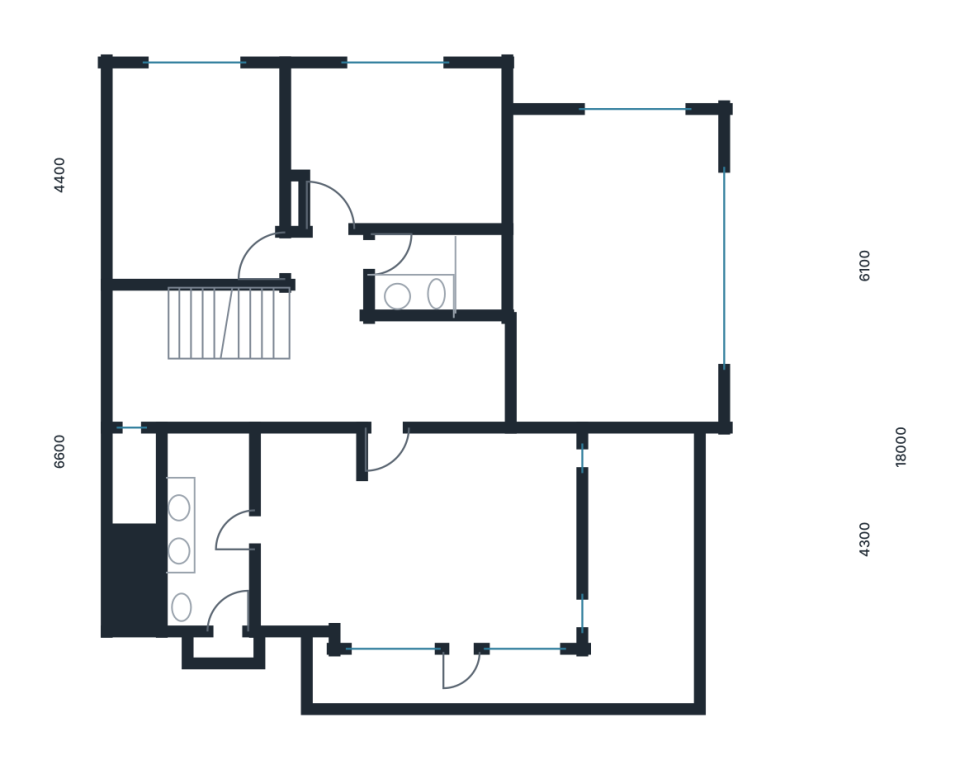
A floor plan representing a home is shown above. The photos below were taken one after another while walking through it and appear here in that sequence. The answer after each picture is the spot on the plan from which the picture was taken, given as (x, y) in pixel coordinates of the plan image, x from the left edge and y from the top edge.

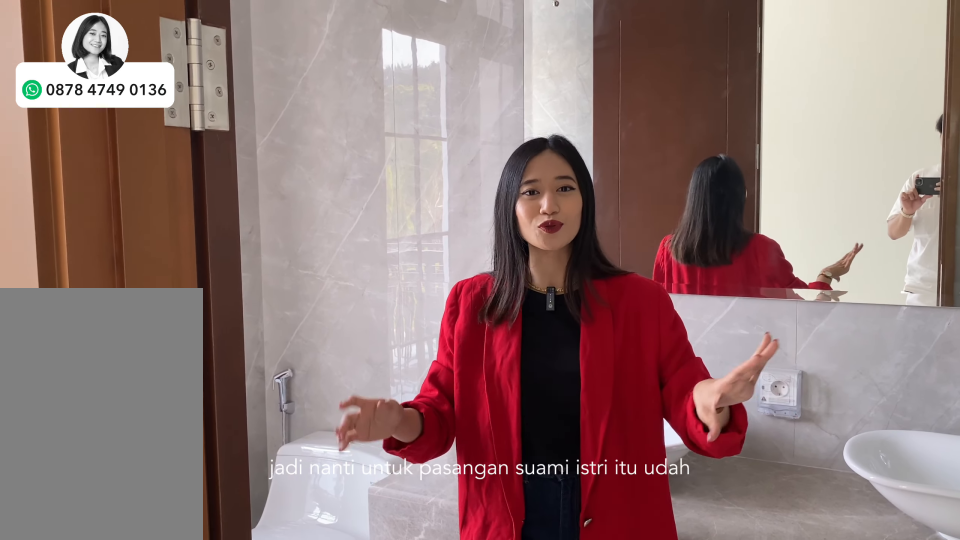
(221, 518)
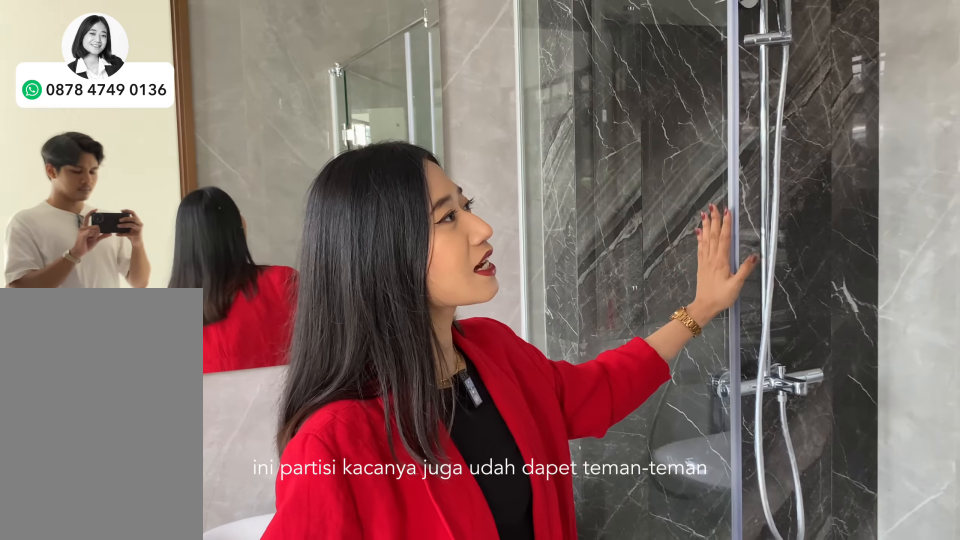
(221, 518)
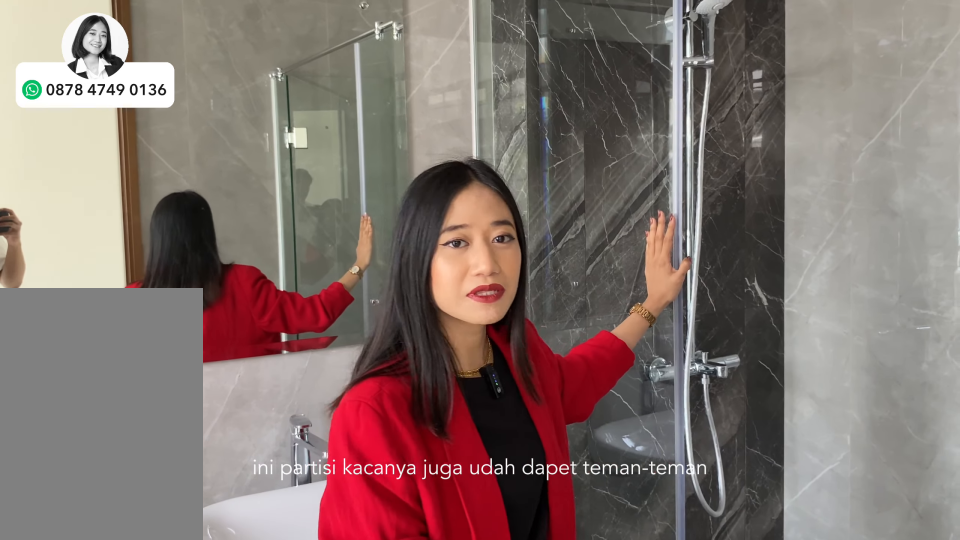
(221, 518)
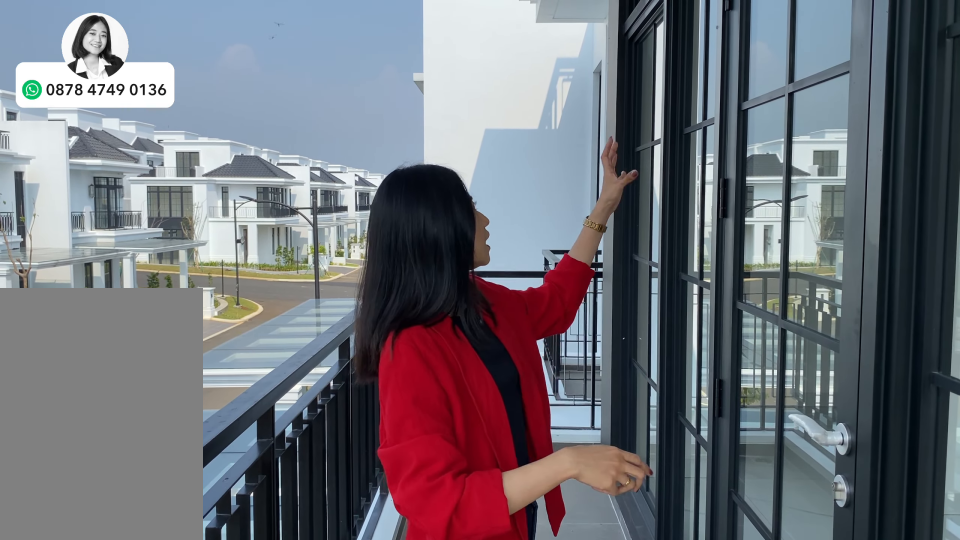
(503, 683)
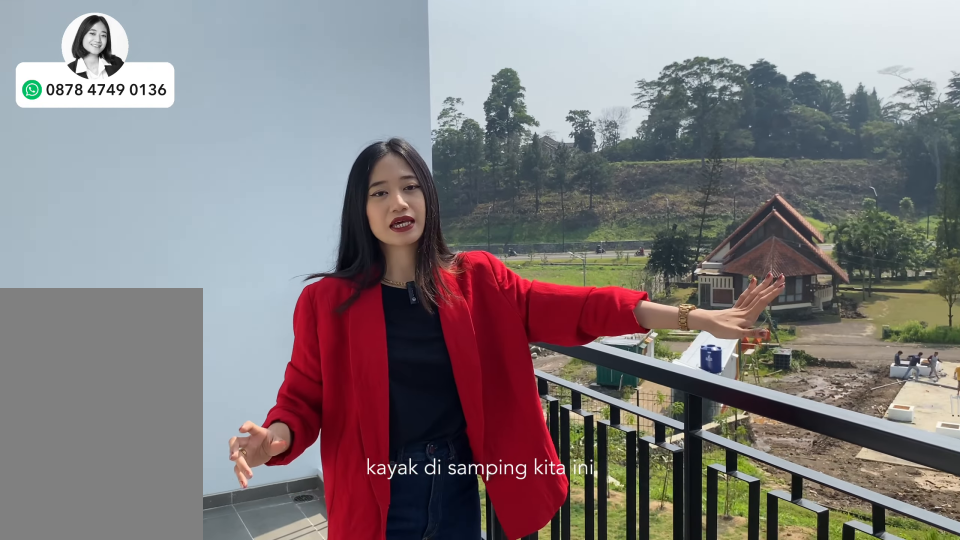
(653, 552)
